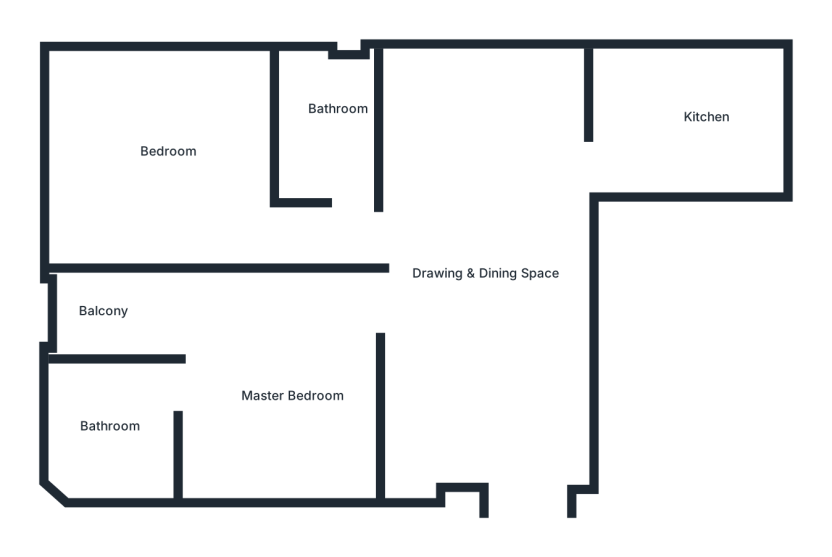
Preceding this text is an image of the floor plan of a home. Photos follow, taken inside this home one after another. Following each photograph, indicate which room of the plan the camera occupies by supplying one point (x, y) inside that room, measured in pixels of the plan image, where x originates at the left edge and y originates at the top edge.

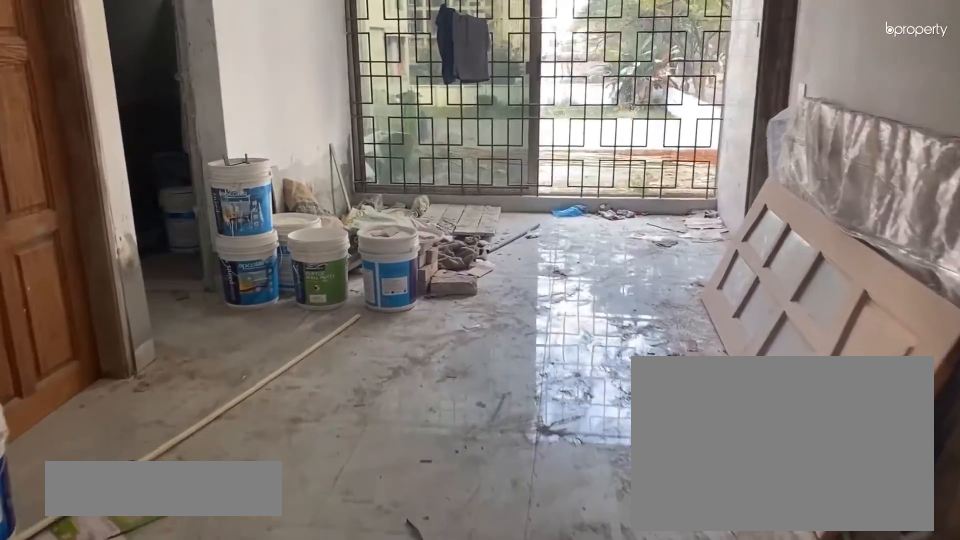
(523, 439)
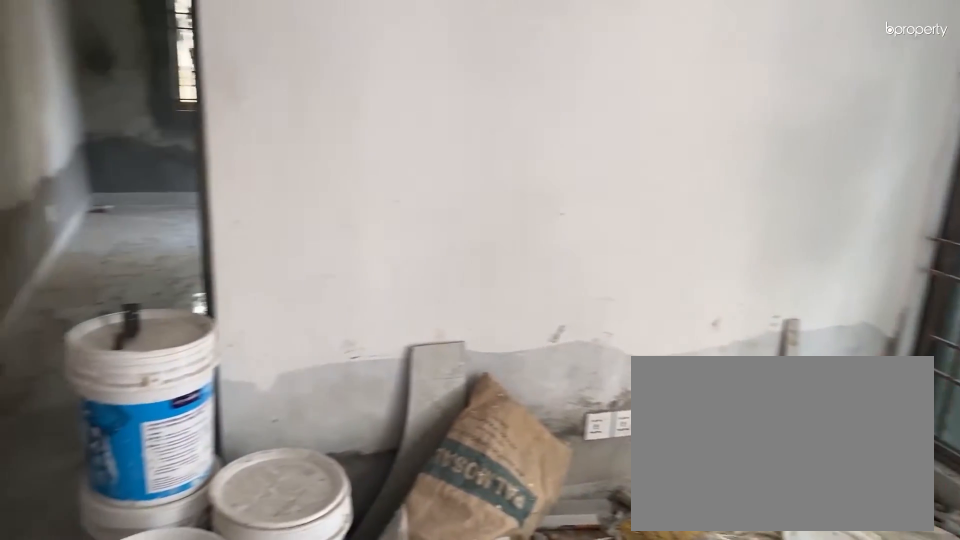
(494, 310)
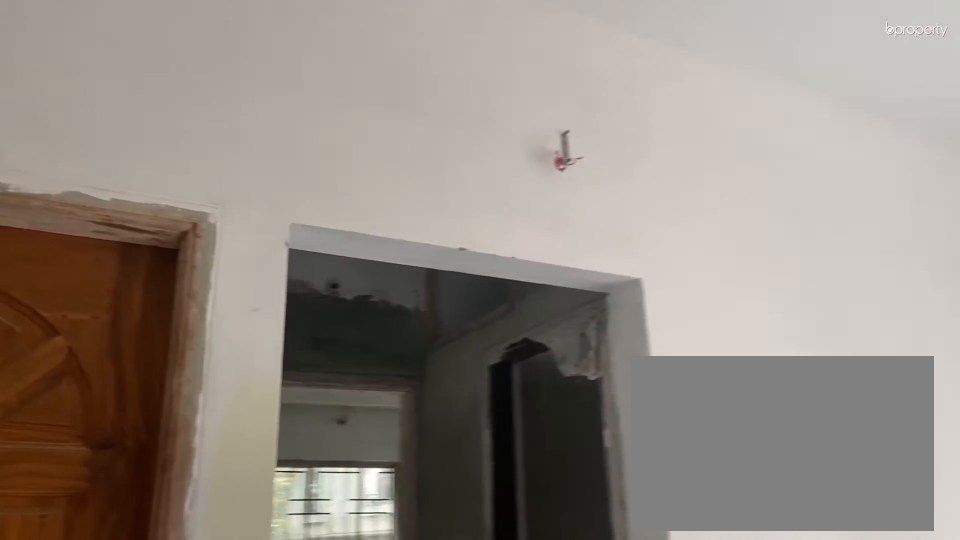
(494, 310)
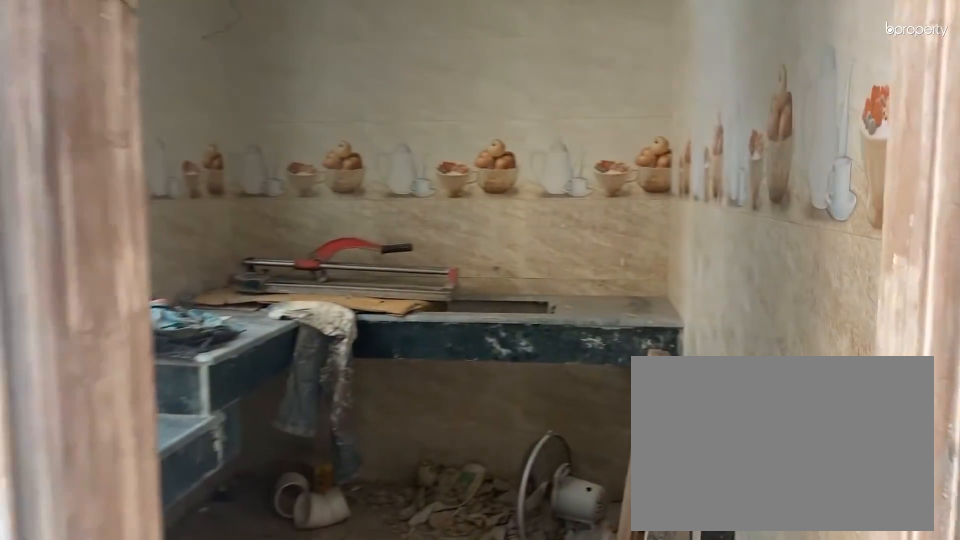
(606, 158)
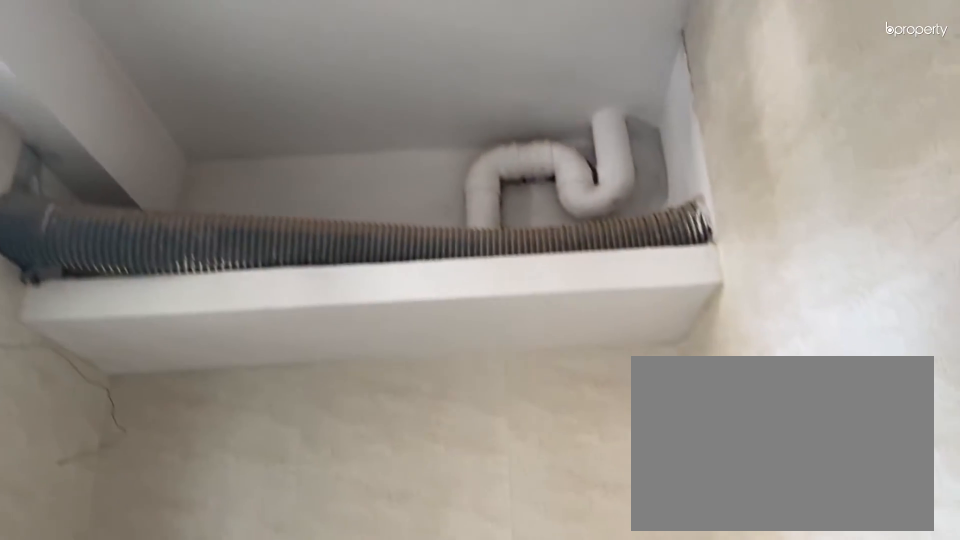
(701, 117)
